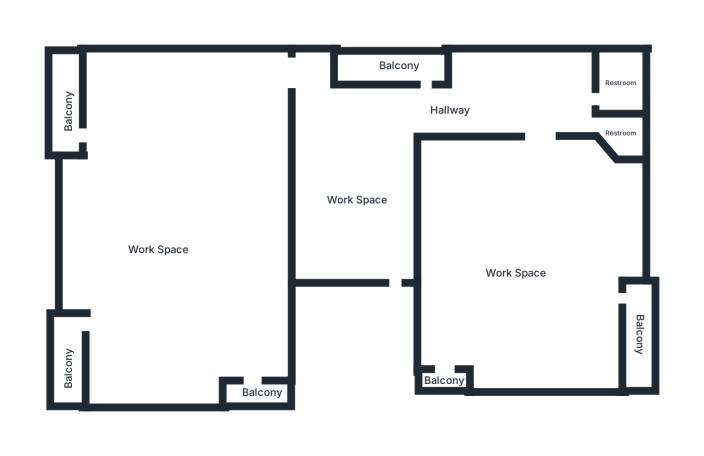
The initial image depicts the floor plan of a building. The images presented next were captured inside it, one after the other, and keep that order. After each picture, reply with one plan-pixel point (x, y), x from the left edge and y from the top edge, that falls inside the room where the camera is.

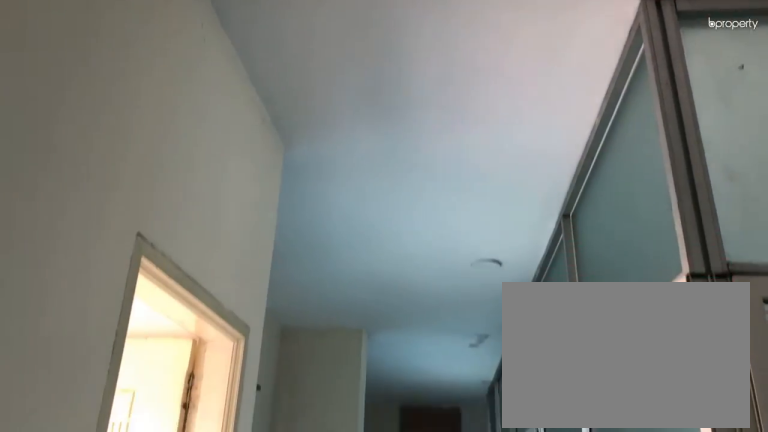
(356, 200)
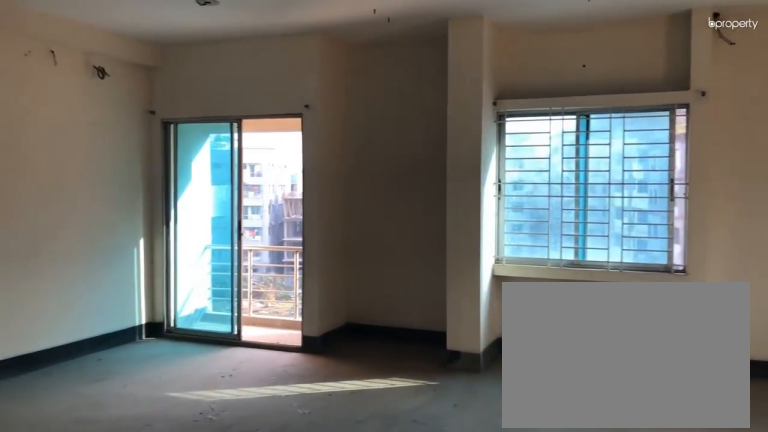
(158, 252)
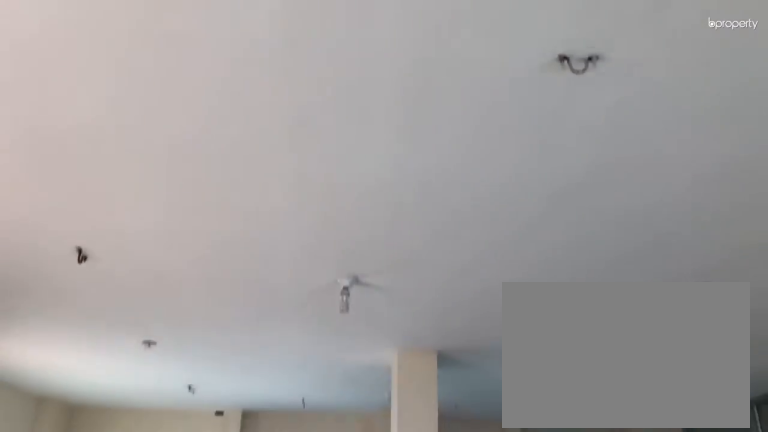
(158, 252)
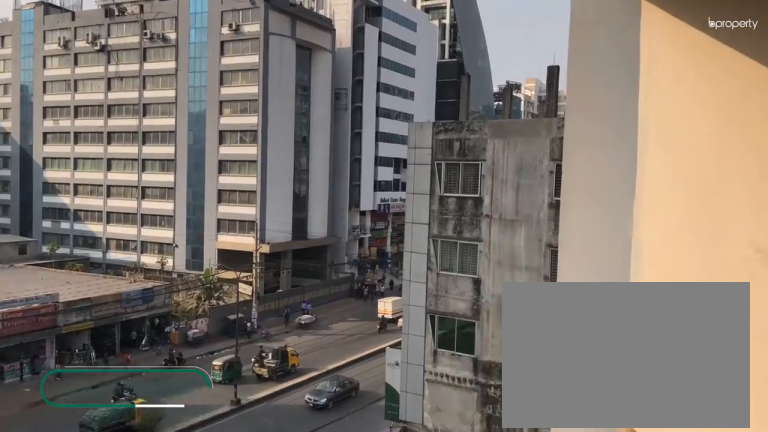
(65, 108)
